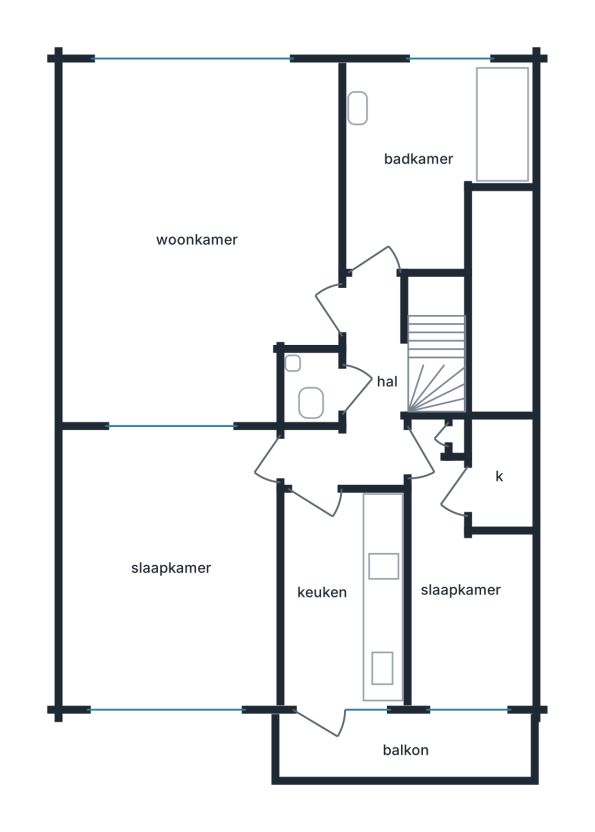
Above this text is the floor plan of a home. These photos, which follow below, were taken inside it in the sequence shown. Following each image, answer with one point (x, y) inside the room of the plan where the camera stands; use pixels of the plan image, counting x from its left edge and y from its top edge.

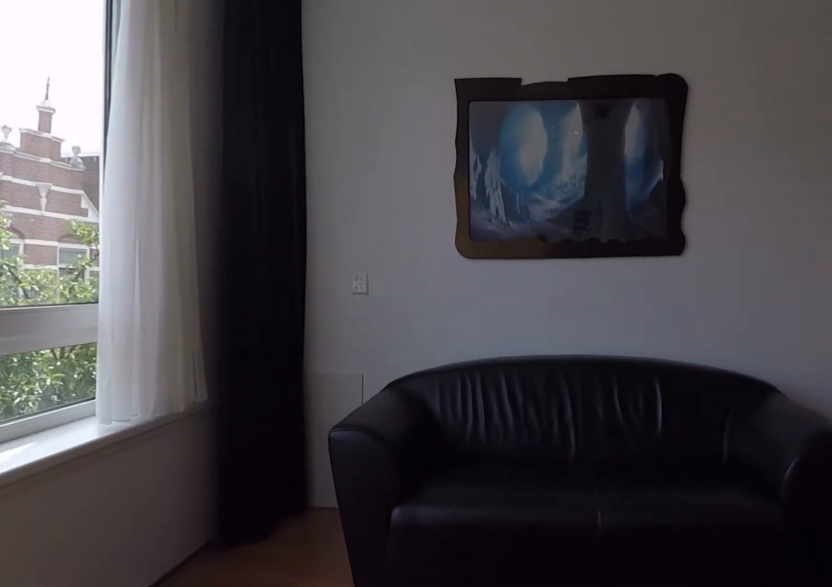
(197, 238)
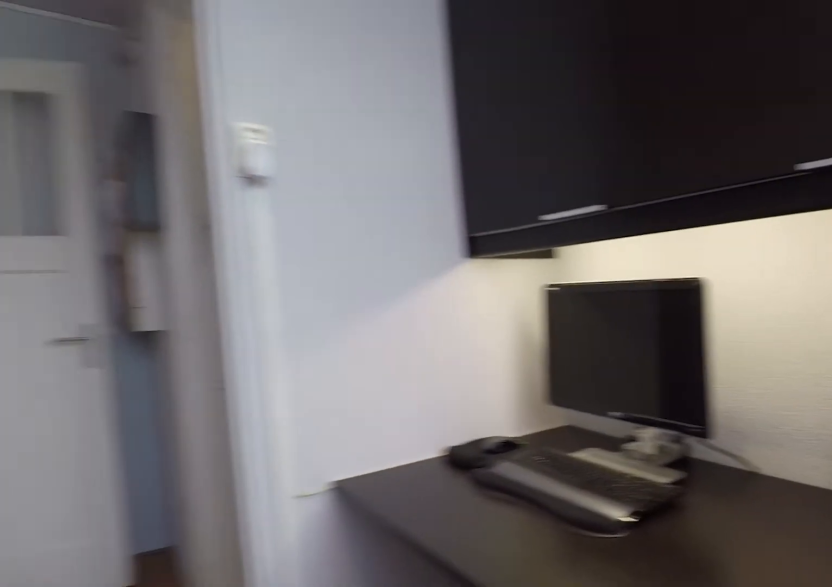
(462, 588)
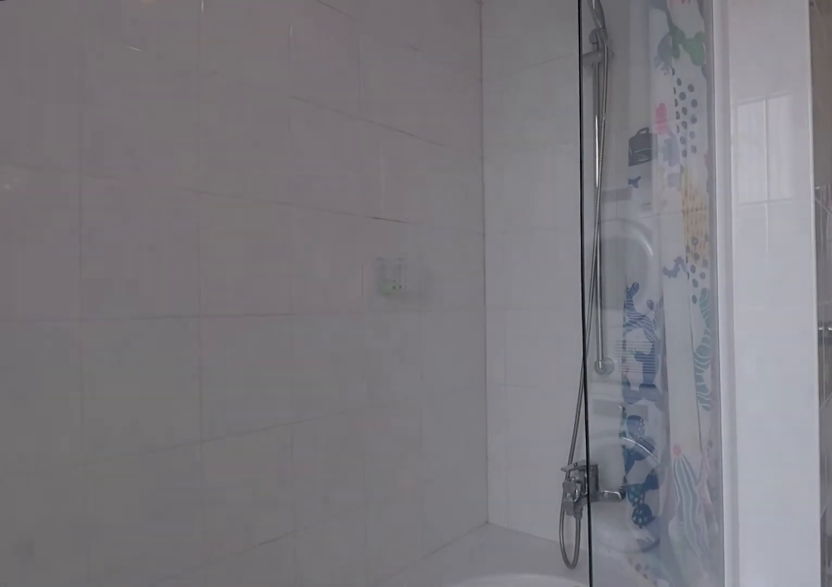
(425, 158)
